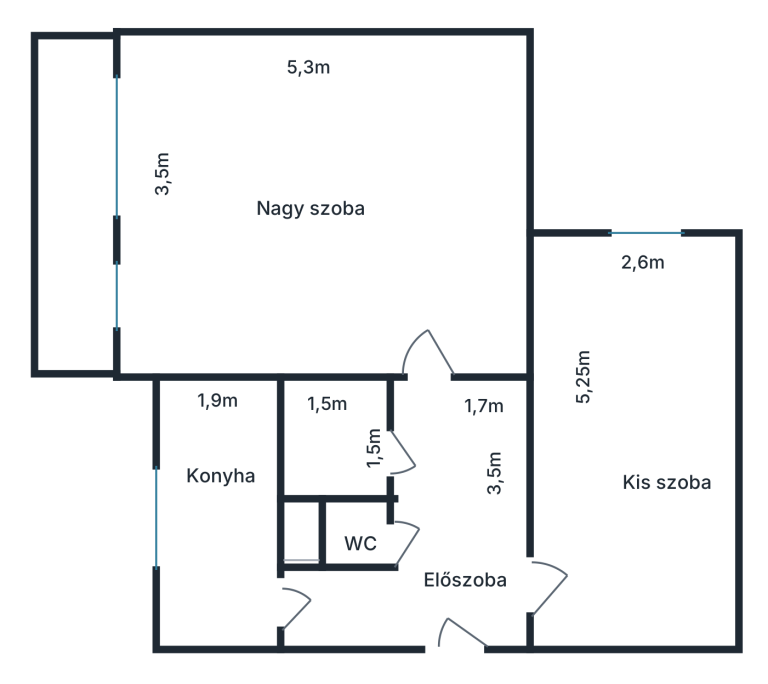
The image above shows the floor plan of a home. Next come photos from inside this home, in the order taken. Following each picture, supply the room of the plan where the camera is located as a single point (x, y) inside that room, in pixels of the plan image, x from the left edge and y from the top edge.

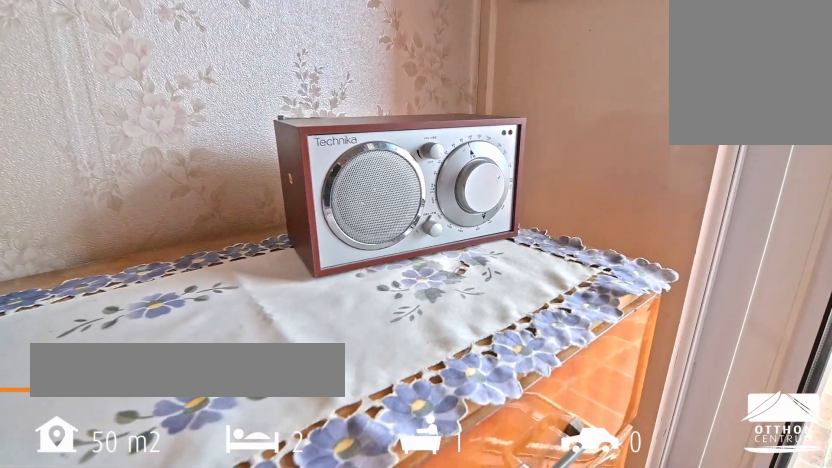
(325, 210)
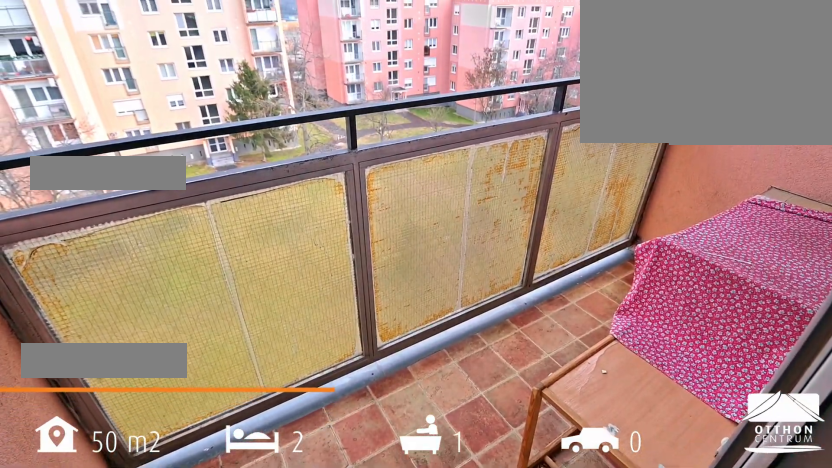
(59, 197)
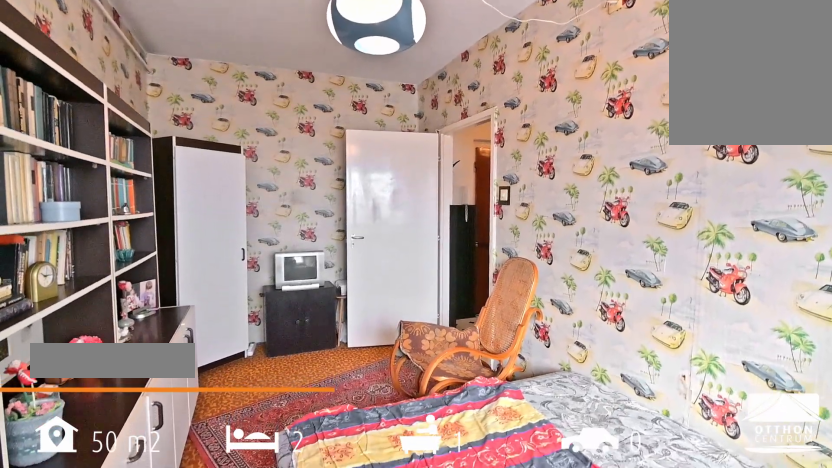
(655, 490)
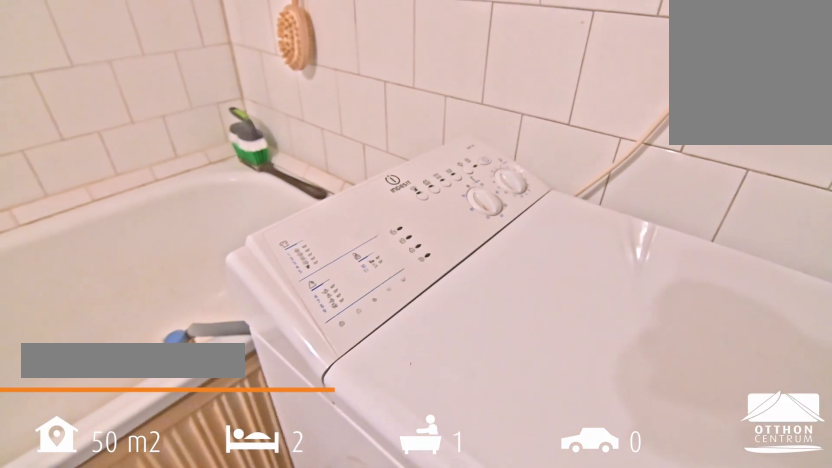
(337, 439)
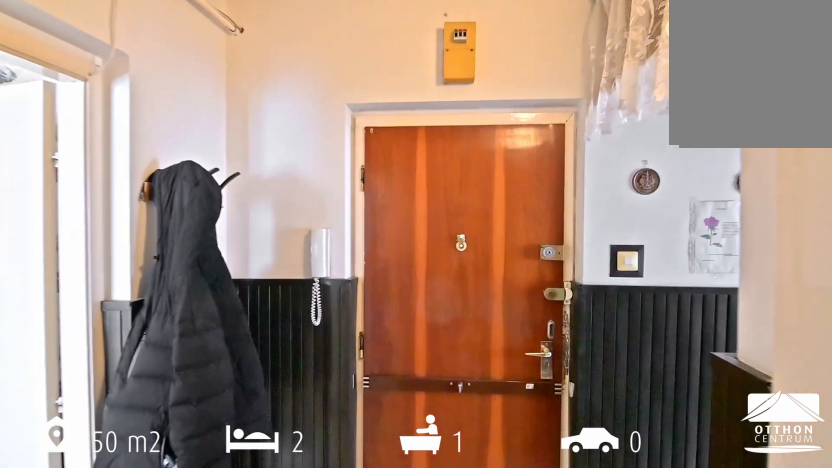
(464, 630)
